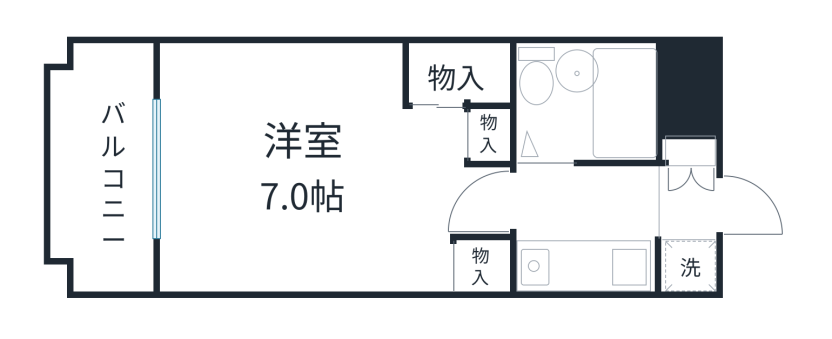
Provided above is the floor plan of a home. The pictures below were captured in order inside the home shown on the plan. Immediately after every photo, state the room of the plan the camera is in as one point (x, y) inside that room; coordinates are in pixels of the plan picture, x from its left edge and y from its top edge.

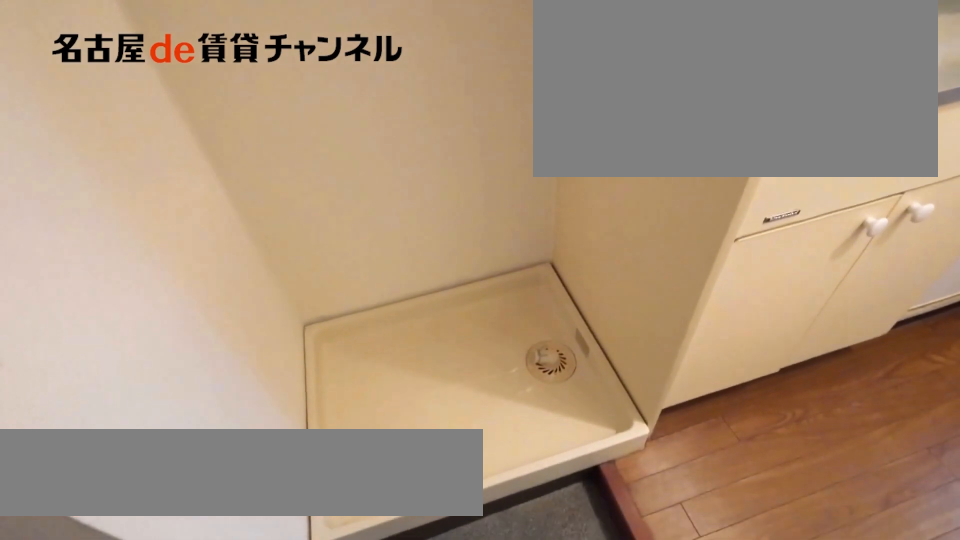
(687, 264)
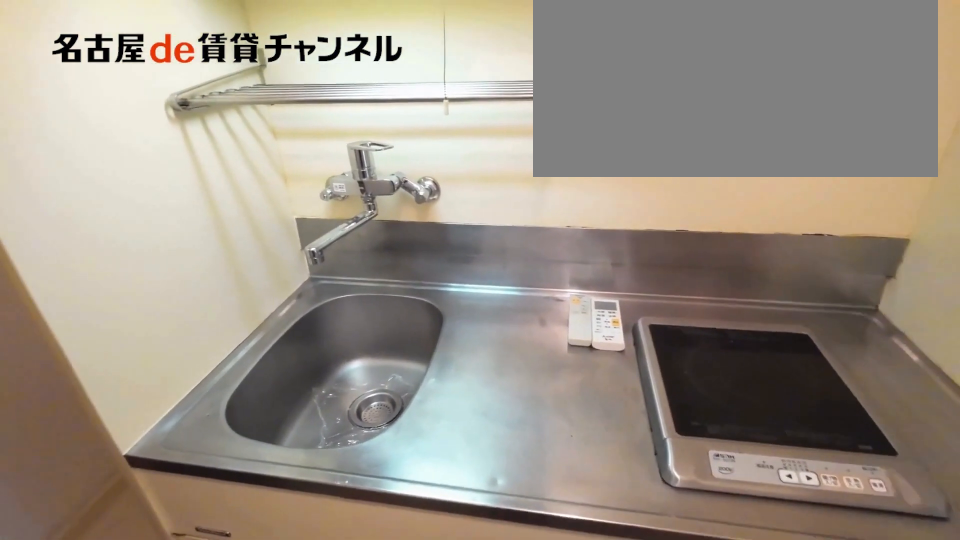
(583, 267)
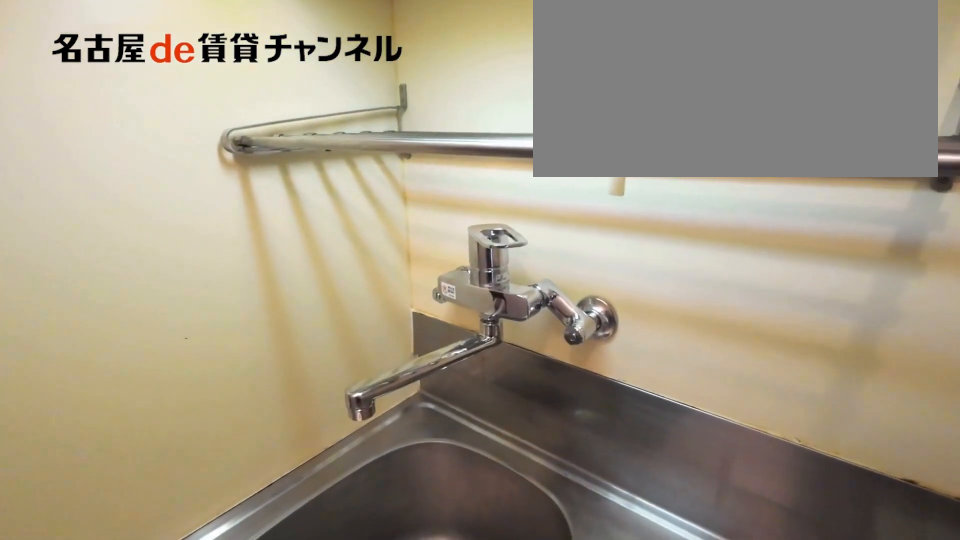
(583, 267)
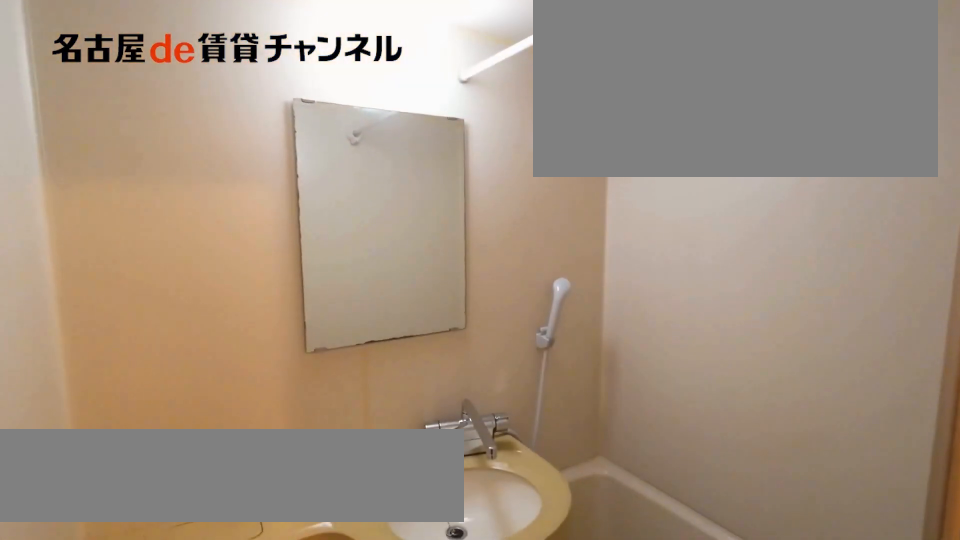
(587, 101)
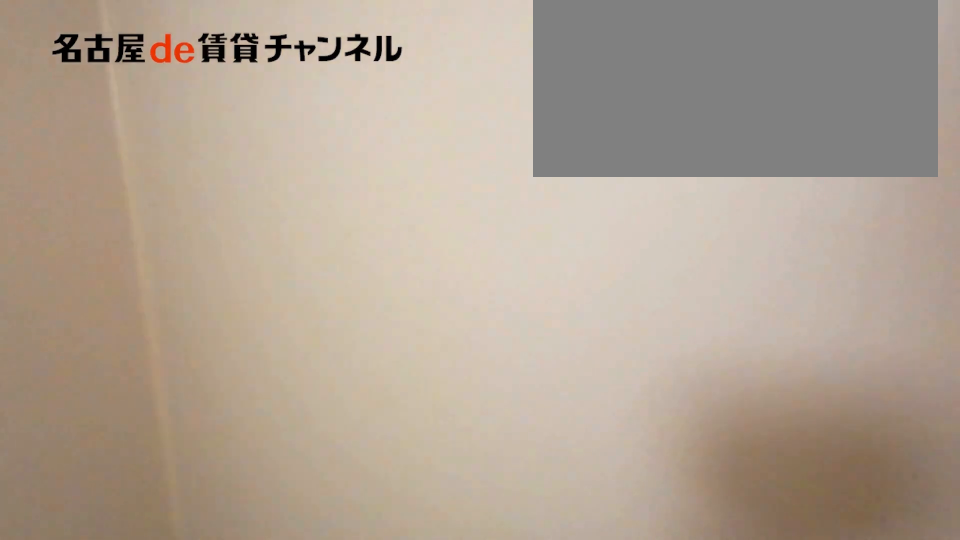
(587, 101)
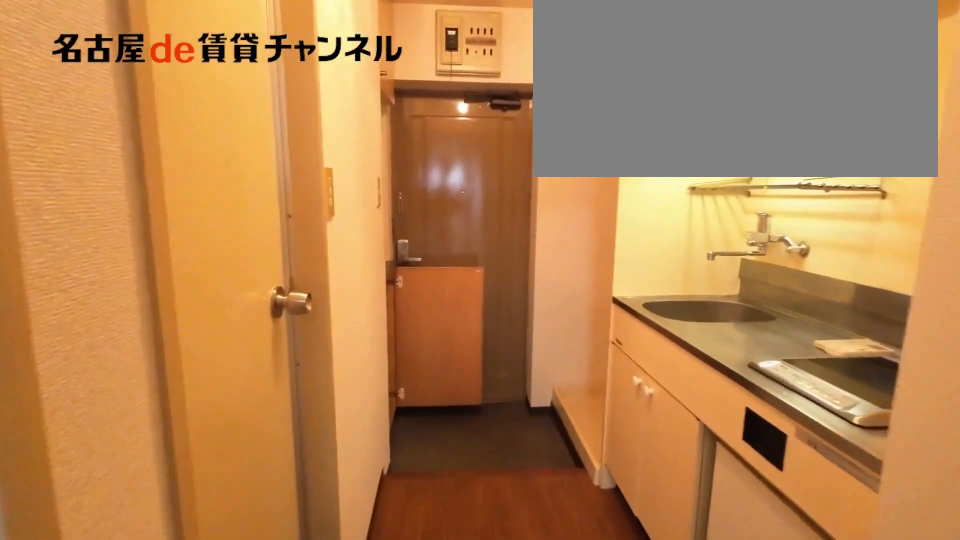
(588, 205)
